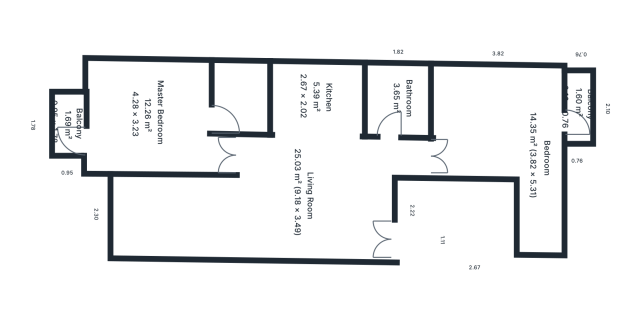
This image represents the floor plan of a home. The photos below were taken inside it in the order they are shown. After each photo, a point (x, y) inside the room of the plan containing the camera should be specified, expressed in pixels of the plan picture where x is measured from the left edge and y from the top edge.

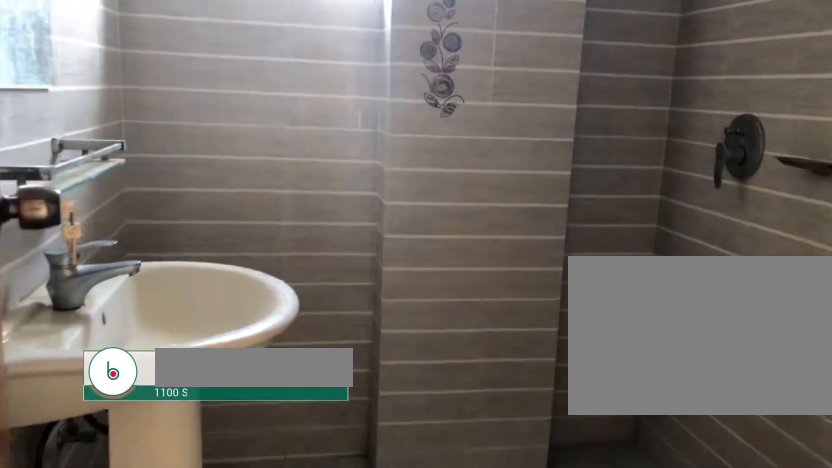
(398, 91)
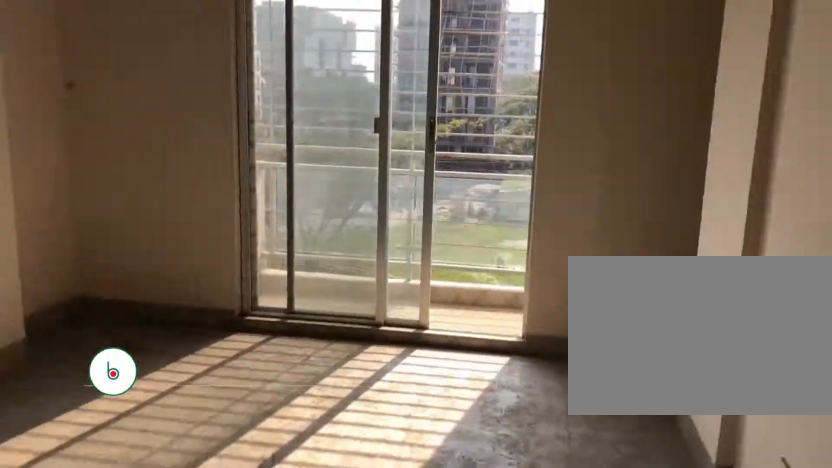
(471, 123)
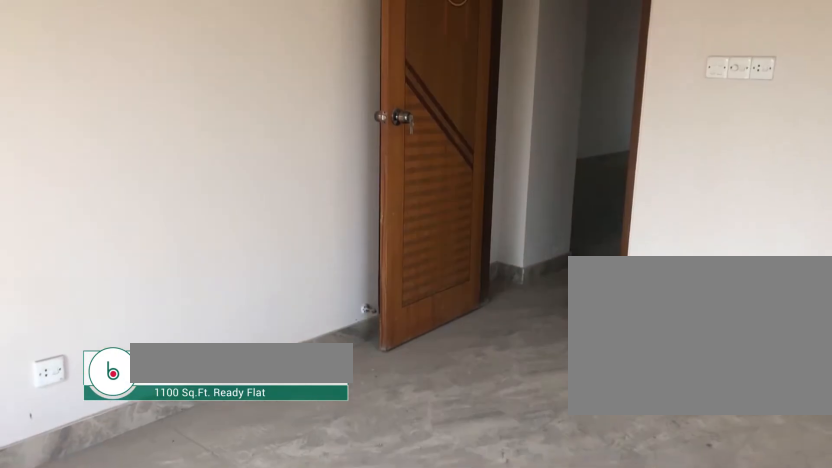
(471, 123)
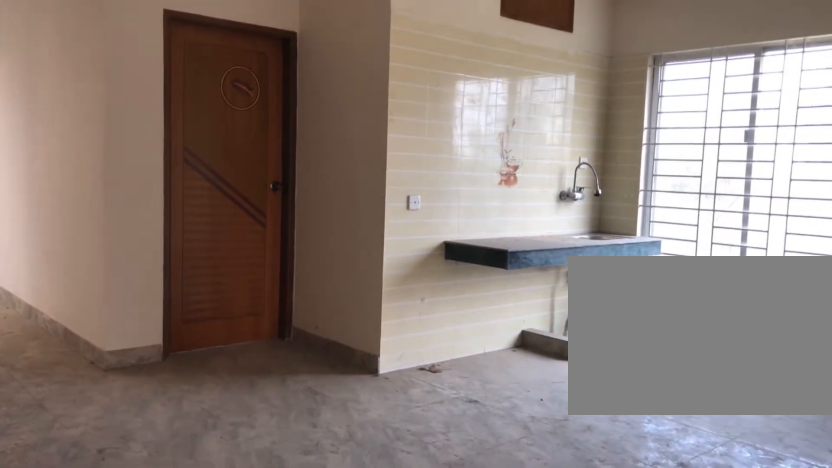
(364, 231)
